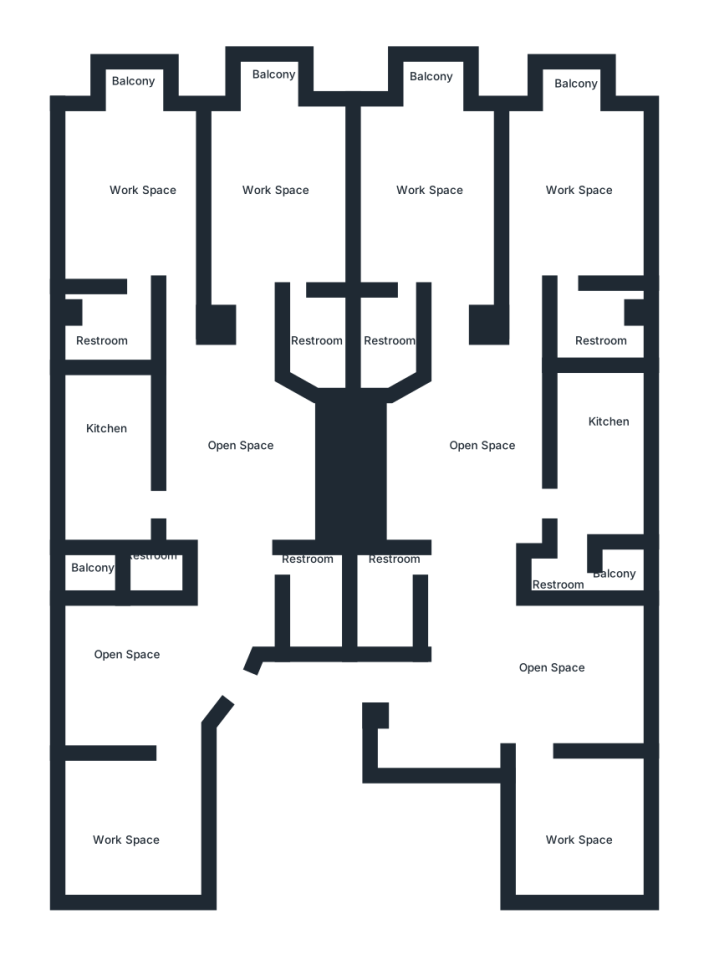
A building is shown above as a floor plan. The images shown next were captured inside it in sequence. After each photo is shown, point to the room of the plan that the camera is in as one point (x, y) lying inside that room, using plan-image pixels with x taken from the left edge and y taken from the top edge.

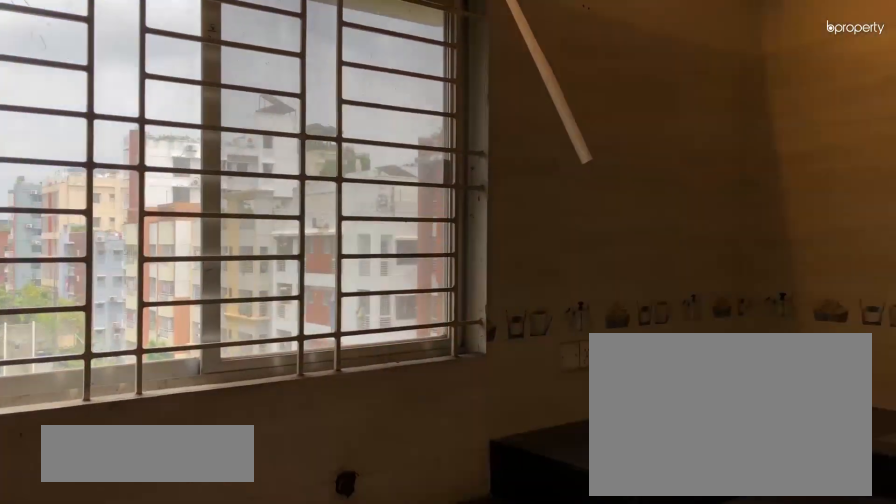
(111, 450)
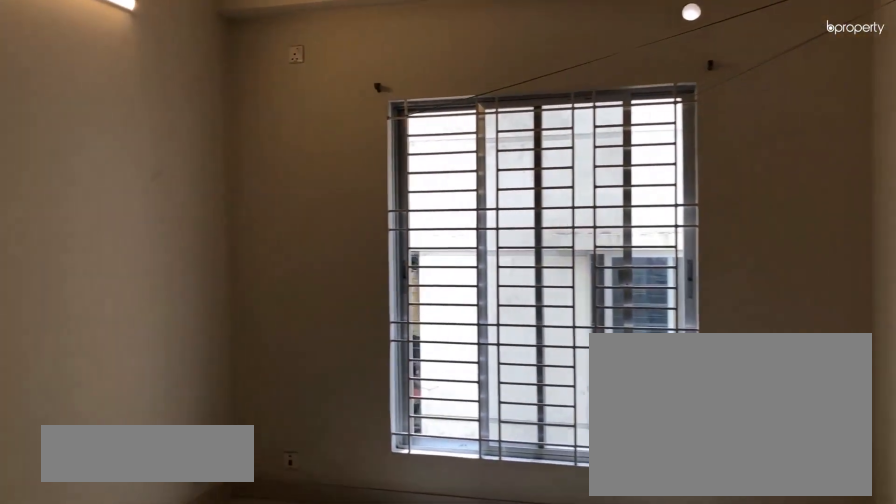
(522, 676)
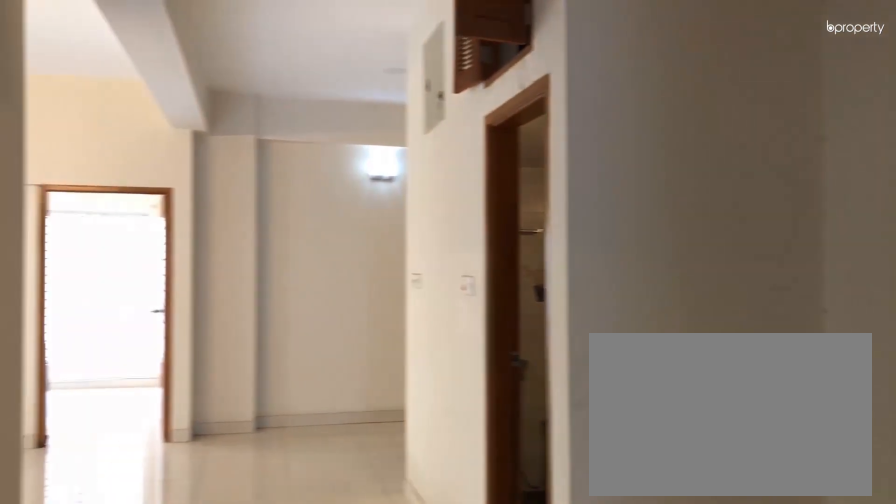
(501, 416)
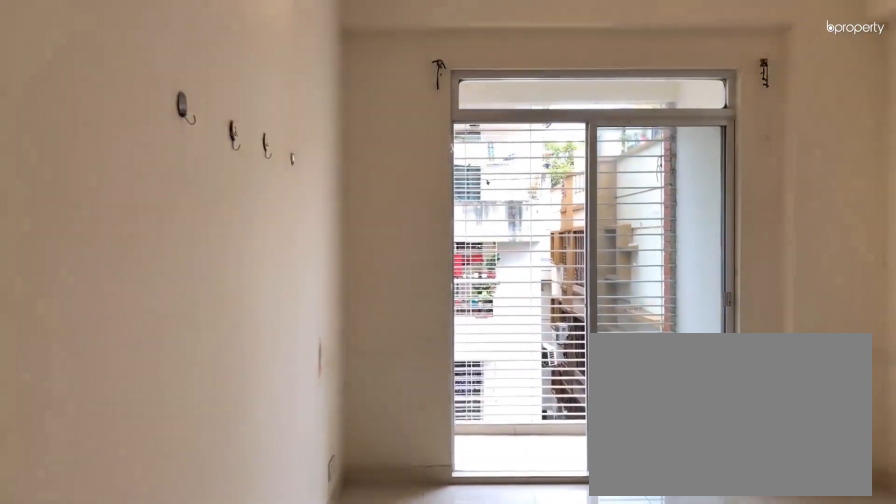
(572, 192)
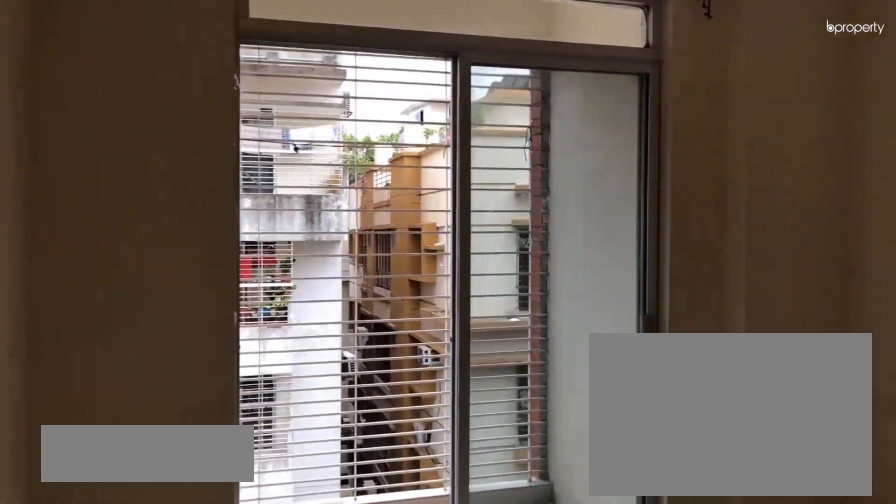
(572, 192)
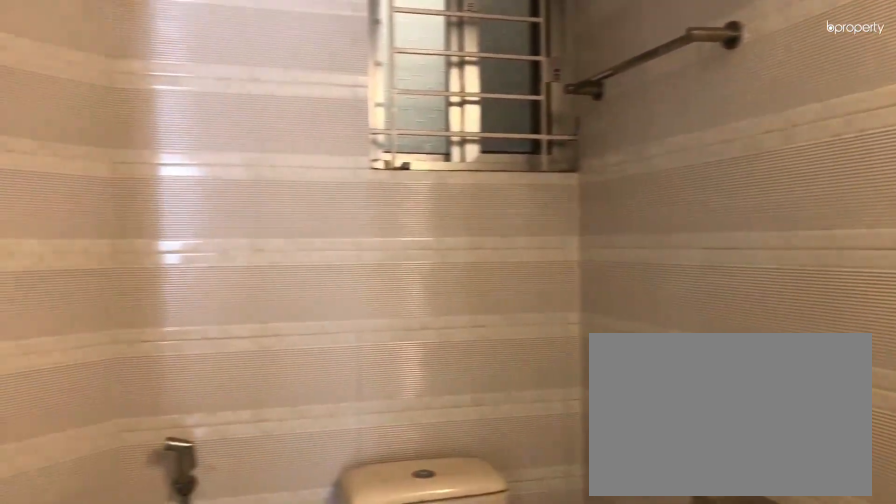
(389, 336)
